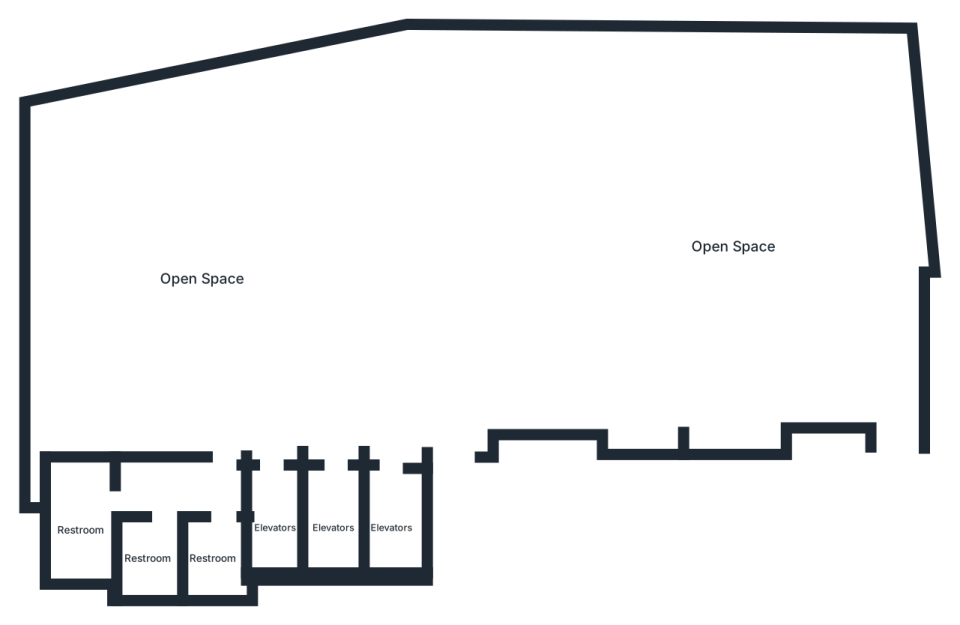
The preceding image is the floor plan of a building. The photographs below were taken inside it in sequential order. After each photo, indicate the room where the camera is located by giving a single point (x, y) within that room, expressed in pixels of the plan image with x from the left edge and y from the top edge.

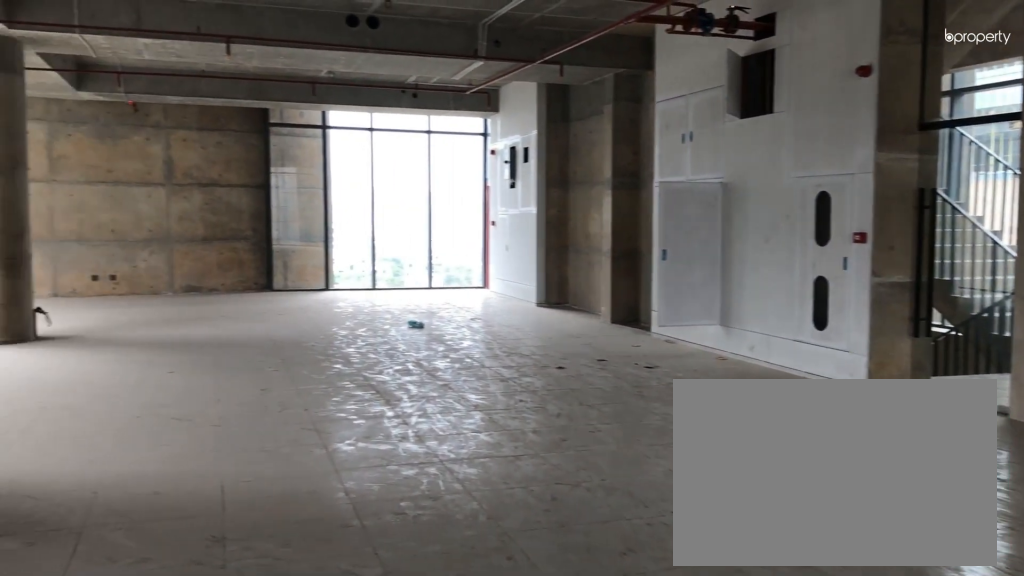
(204, 280)
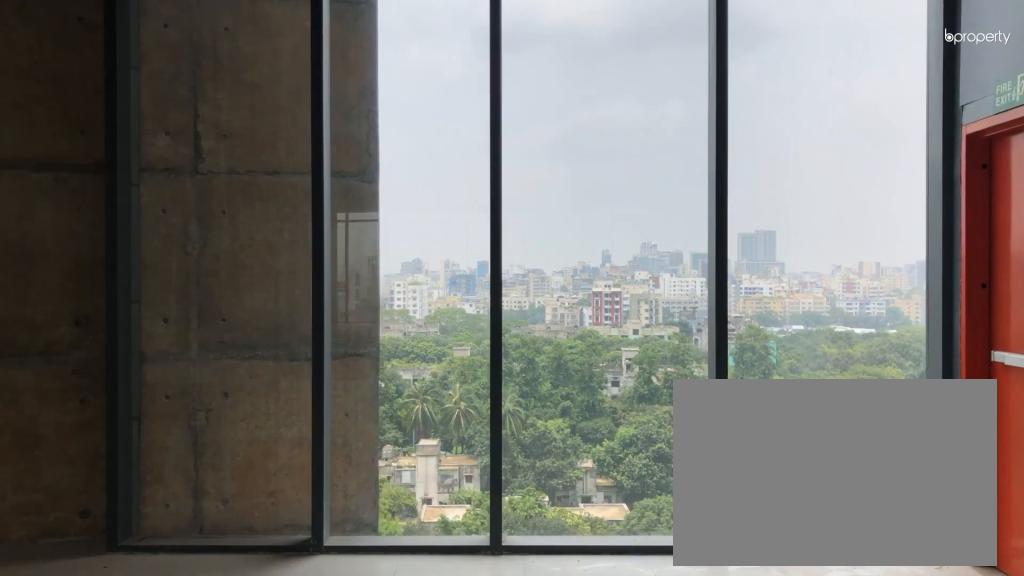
(731, 248)
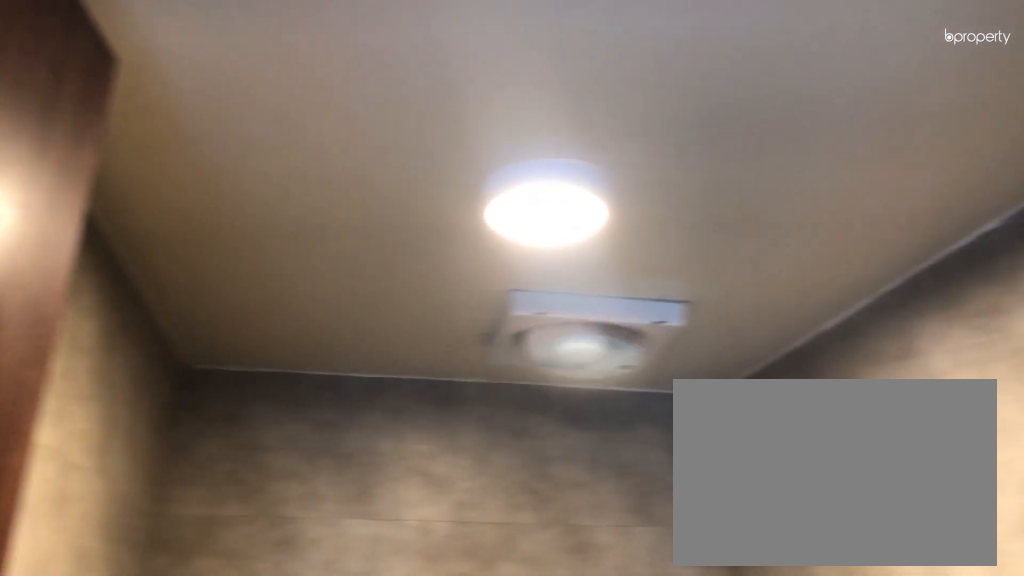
(211, 558)
